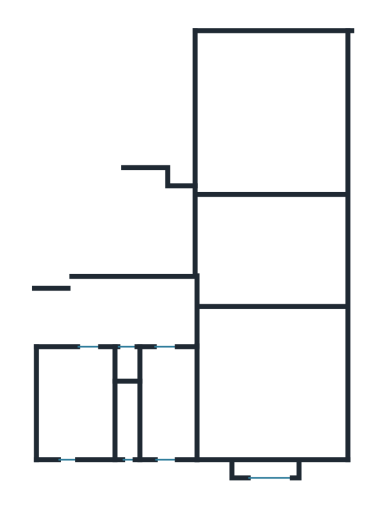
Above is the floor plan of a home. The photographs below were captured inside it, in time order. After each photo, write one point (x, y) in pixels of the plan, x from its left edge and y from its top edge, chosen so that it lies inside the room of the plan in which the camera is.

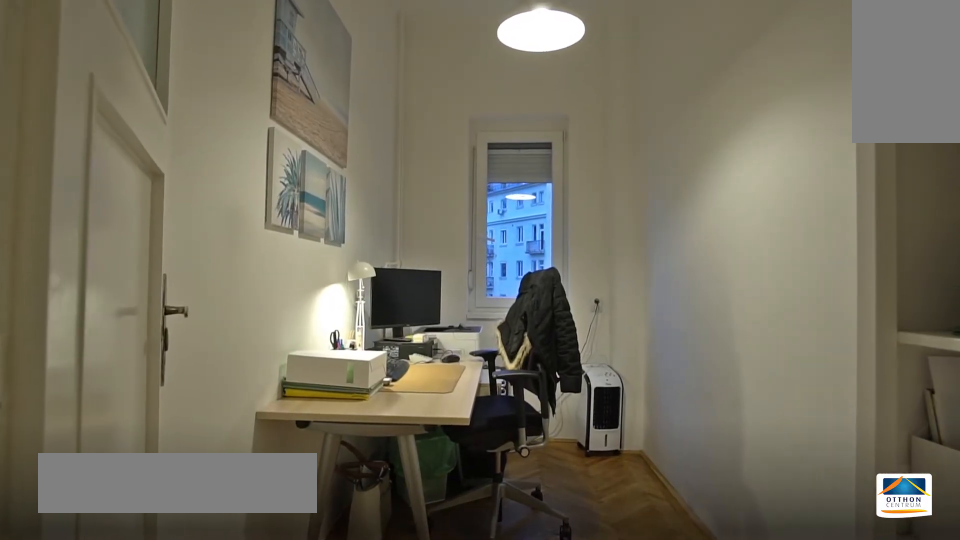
(170, 406)
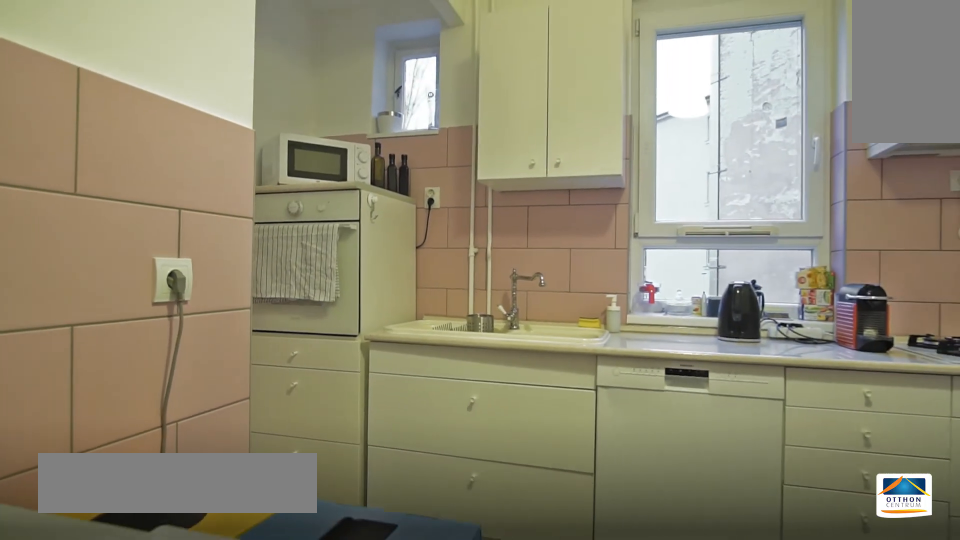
(78, 406)
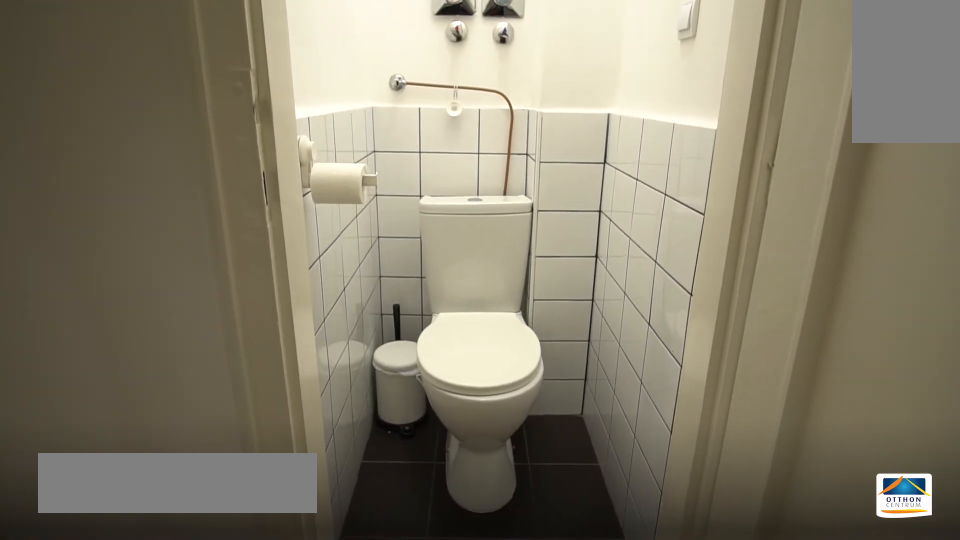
(126, 366)
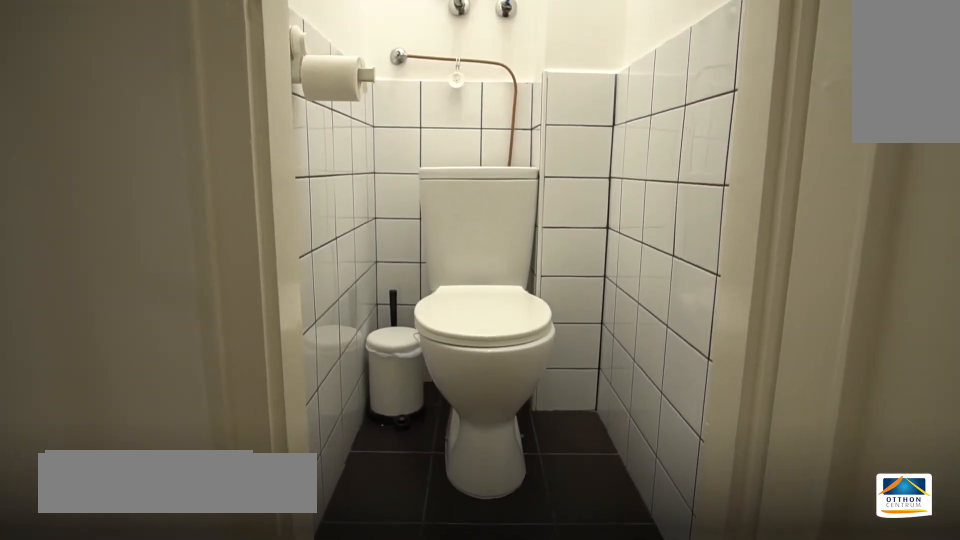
(126, 367)
